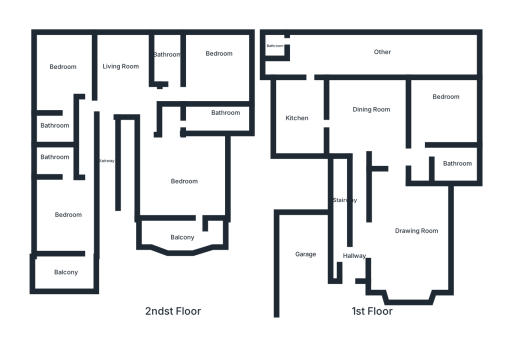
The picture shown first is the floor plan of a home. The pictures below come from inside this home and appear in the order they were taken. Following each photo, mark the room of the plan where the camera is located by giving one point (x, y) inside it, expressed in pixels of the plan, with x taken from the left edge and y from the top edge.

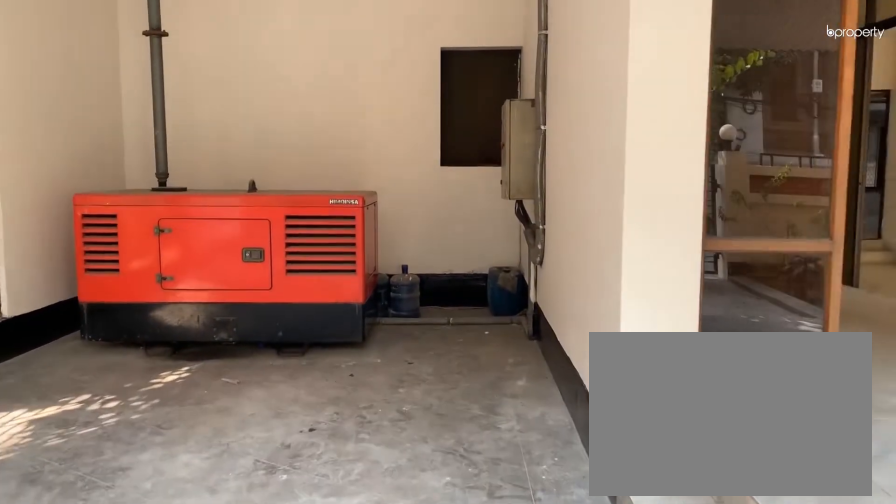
(305, 260)
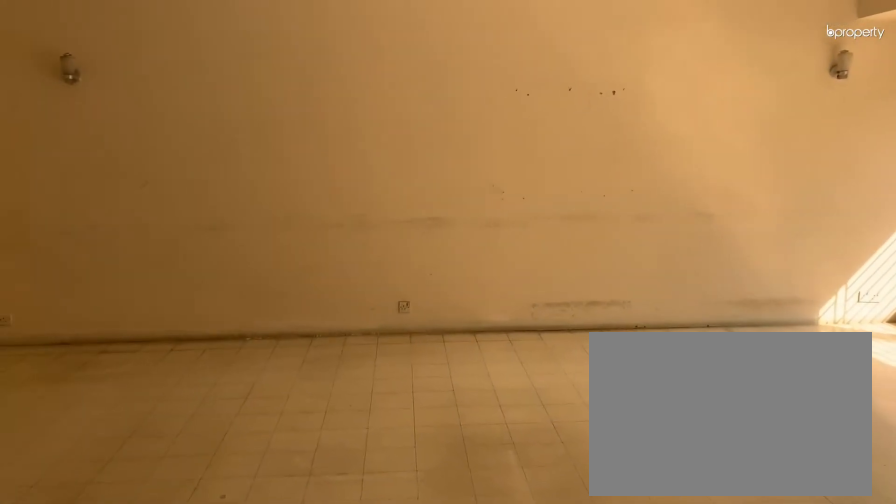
(411, 233)
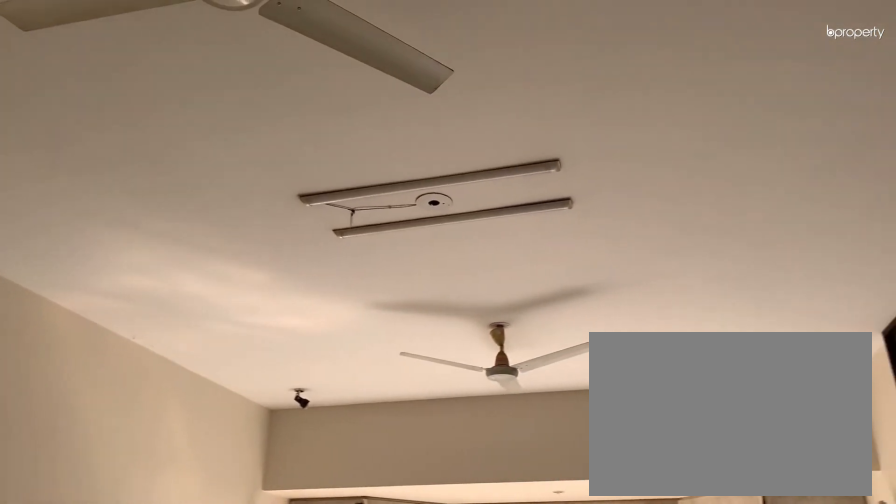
(411, 233)
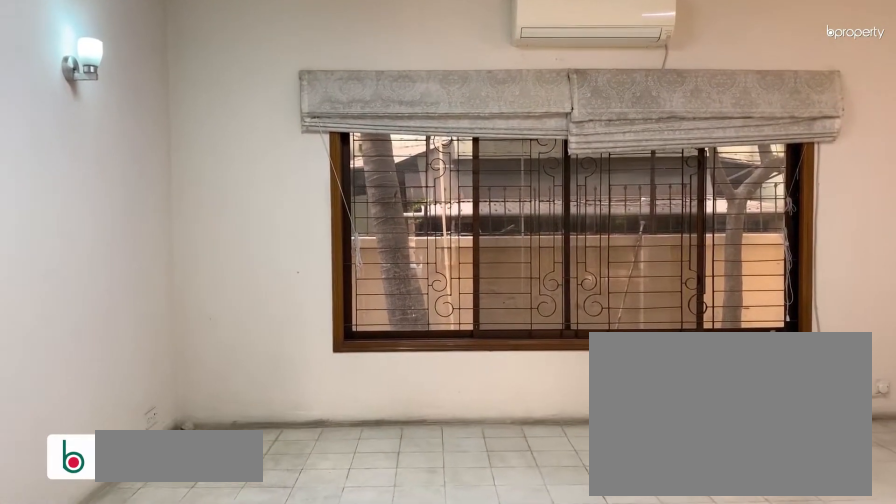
(373, 112)
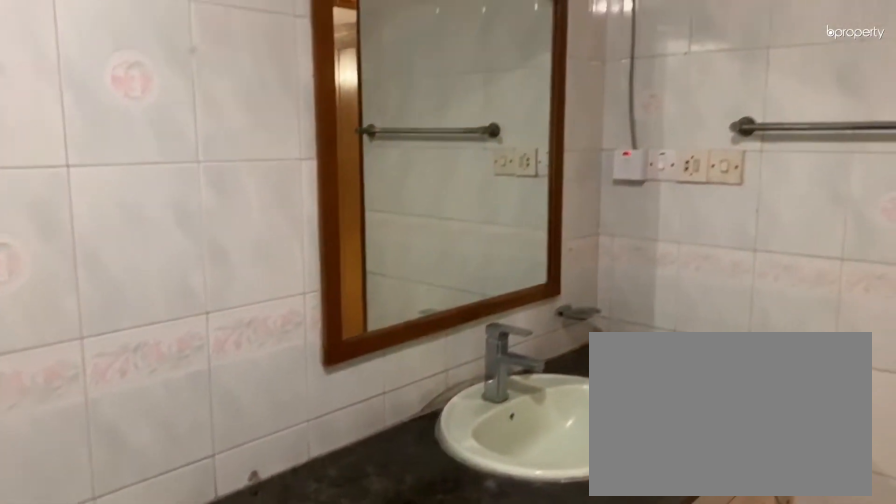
(453, 164)
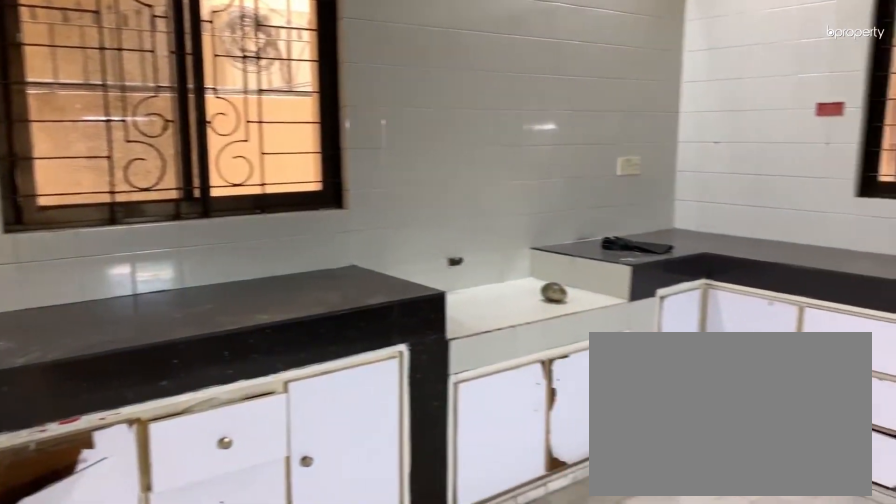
(288, 117)
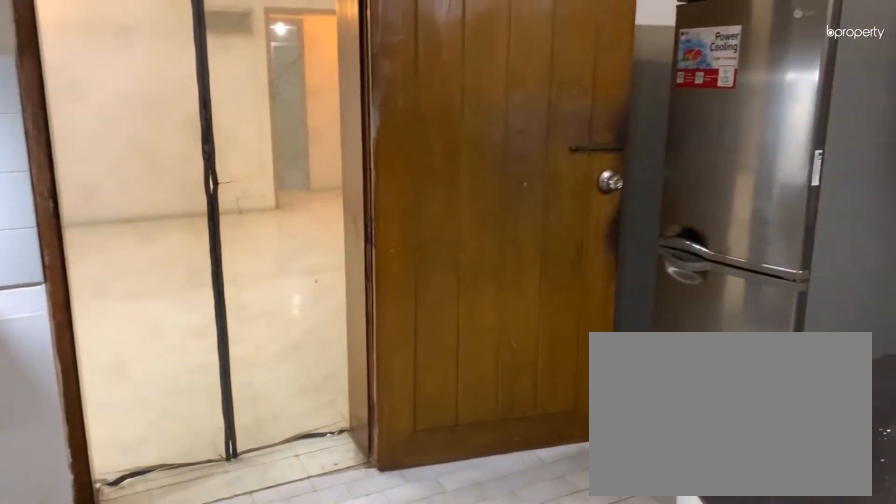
(288, 117)
